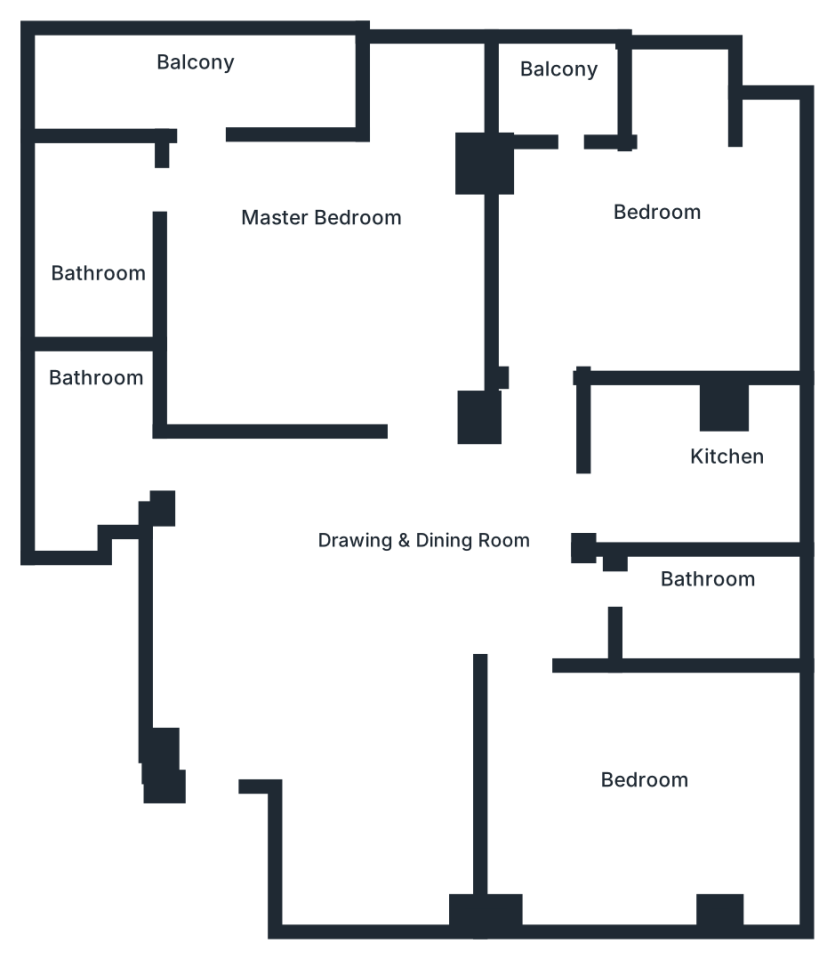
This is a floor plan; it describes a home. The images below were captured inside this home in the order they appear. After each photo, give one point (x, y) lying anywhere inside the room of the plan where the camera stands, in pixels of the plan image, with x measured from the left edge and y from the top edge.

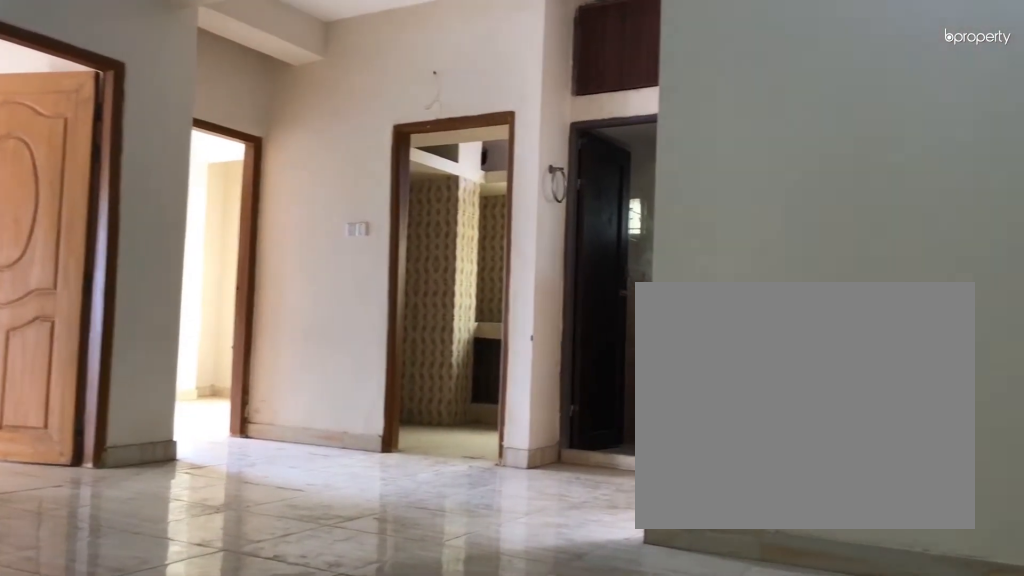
(430, 552)
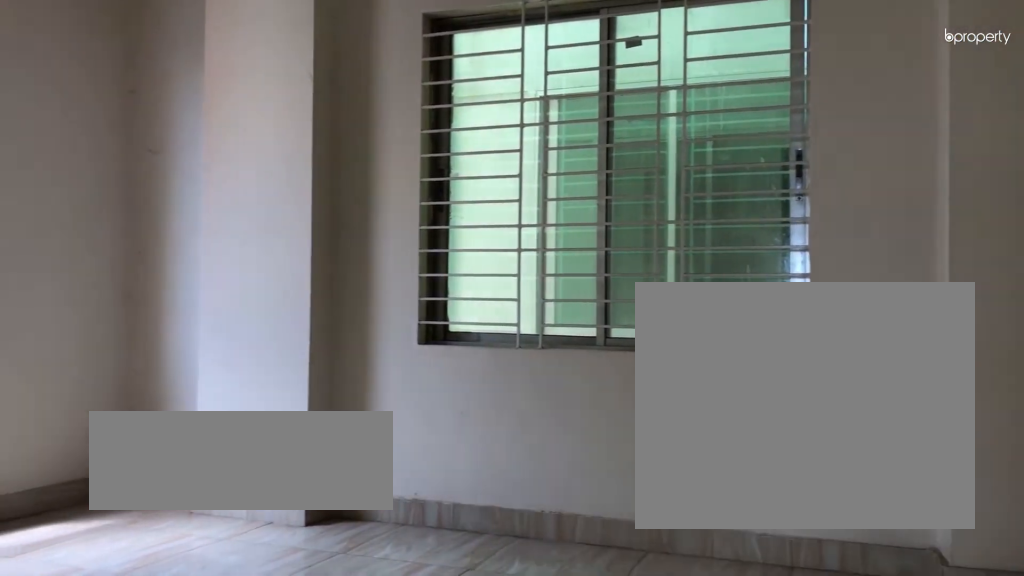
(652, 771)
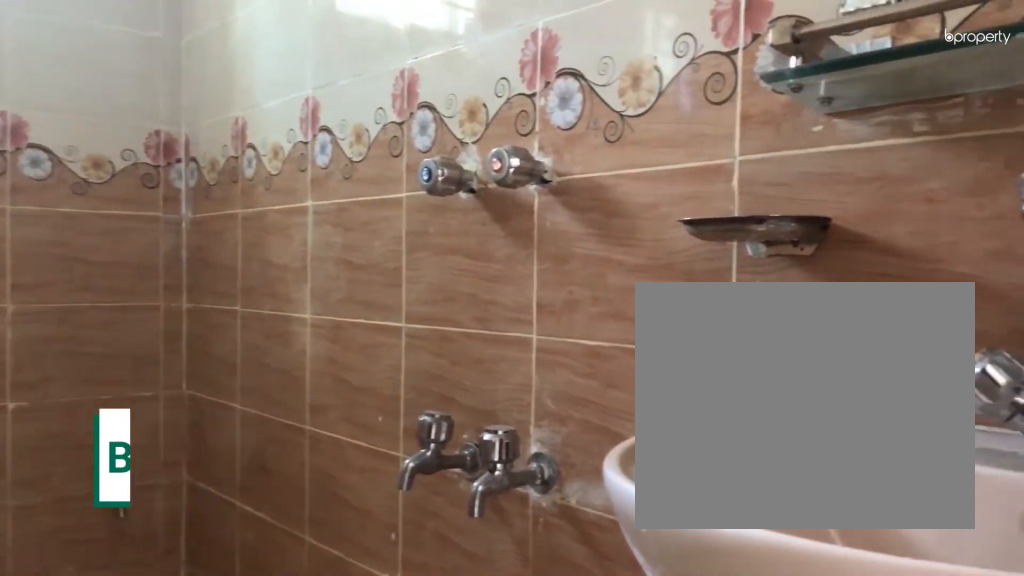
(719, 595)
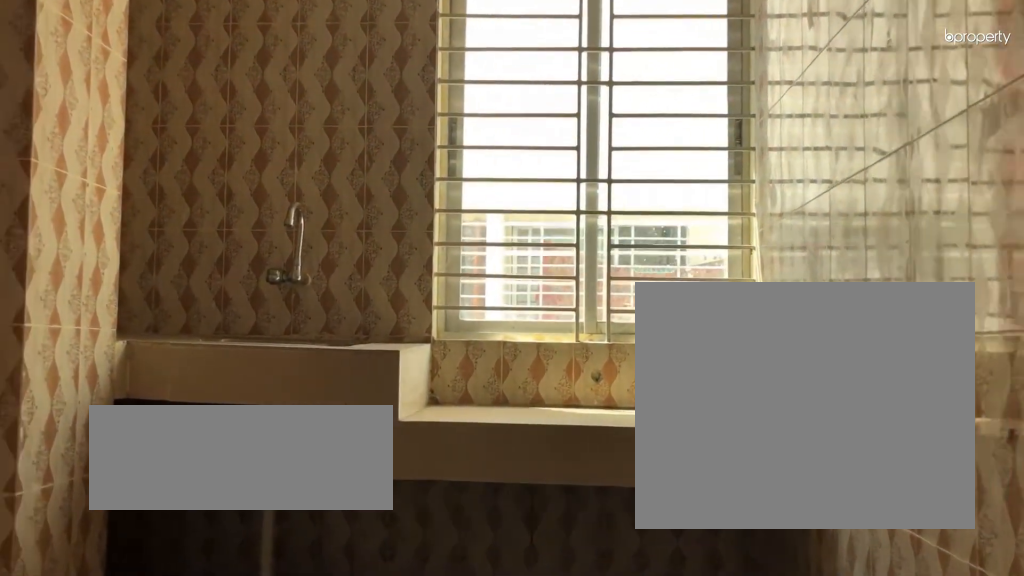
(719, 482)
